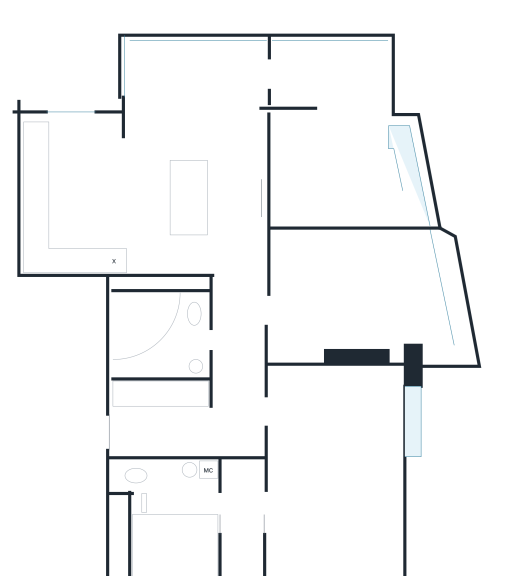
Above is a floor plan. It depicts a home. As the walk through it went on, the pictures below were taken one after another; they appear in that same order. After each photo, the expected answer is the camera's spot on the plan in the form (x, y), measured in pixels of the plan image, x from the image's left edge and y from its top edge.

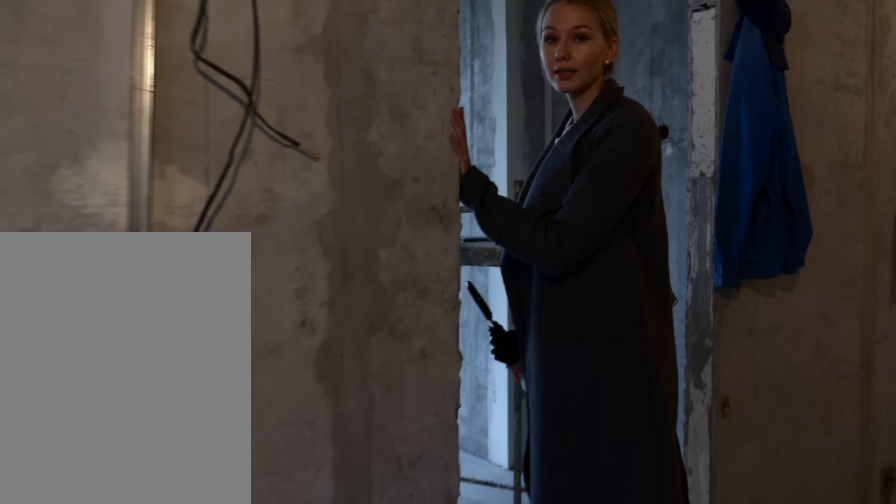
(226, 279)
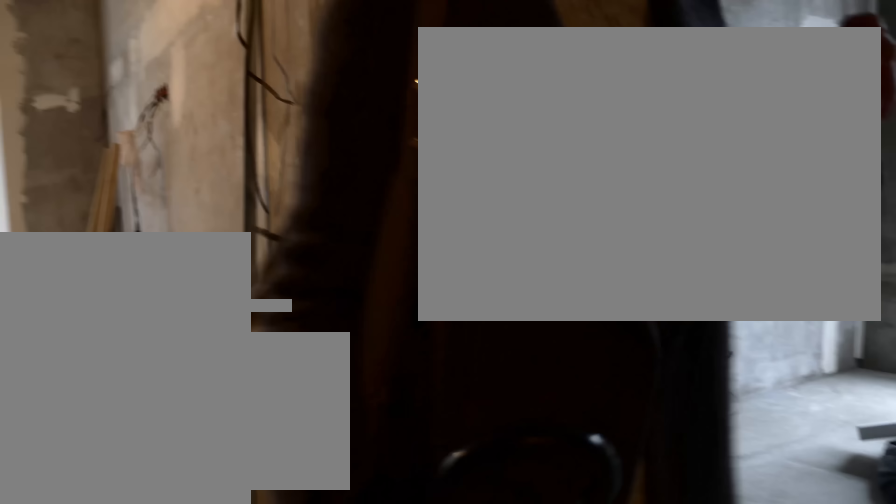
(235, 346)
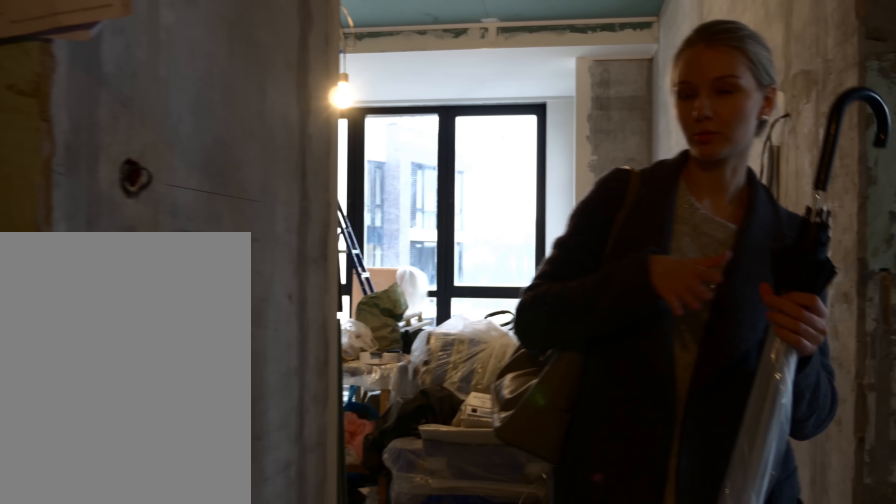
(233, 353)
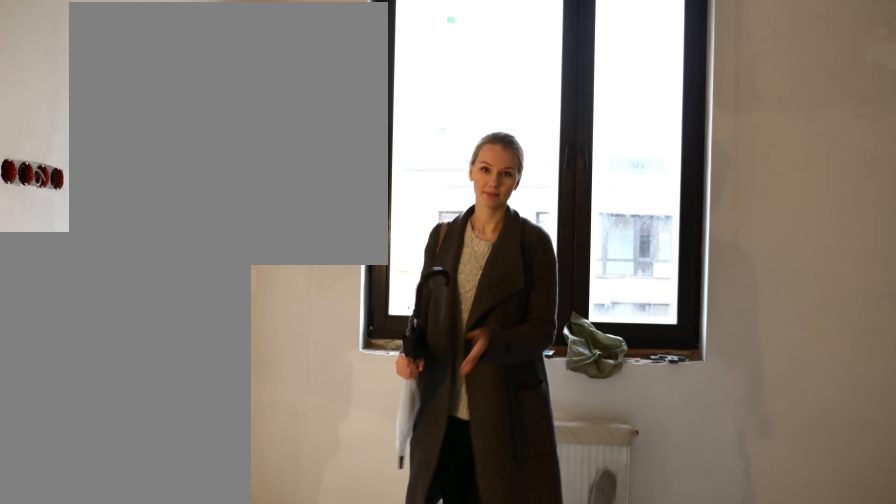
(270, 410)
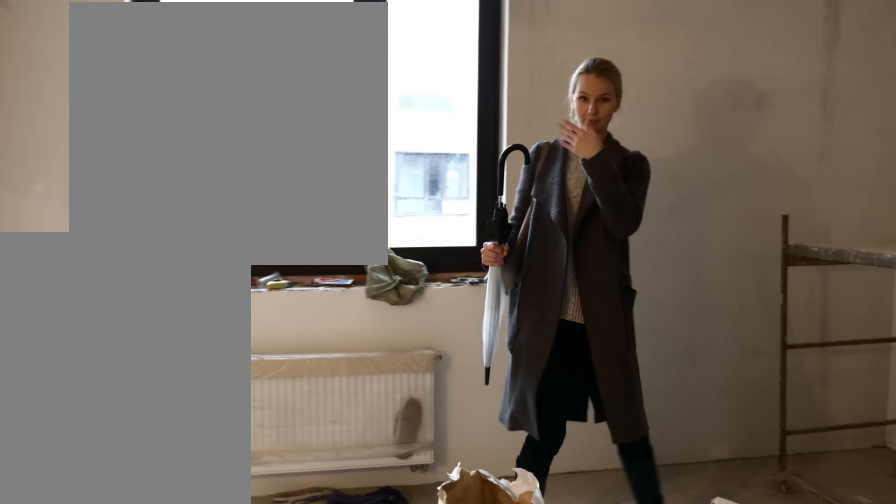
(295, 422)
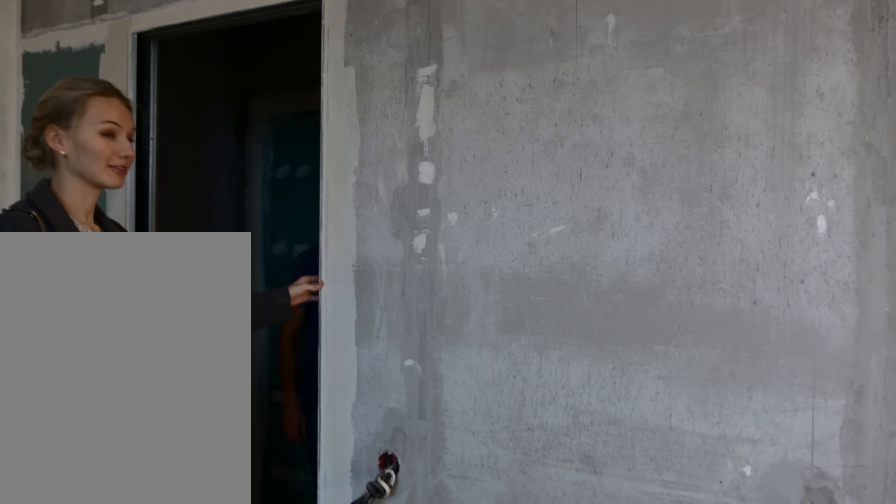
(364, 483)
